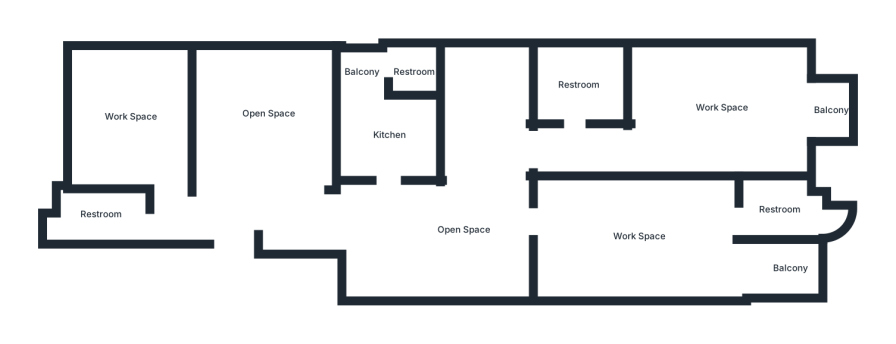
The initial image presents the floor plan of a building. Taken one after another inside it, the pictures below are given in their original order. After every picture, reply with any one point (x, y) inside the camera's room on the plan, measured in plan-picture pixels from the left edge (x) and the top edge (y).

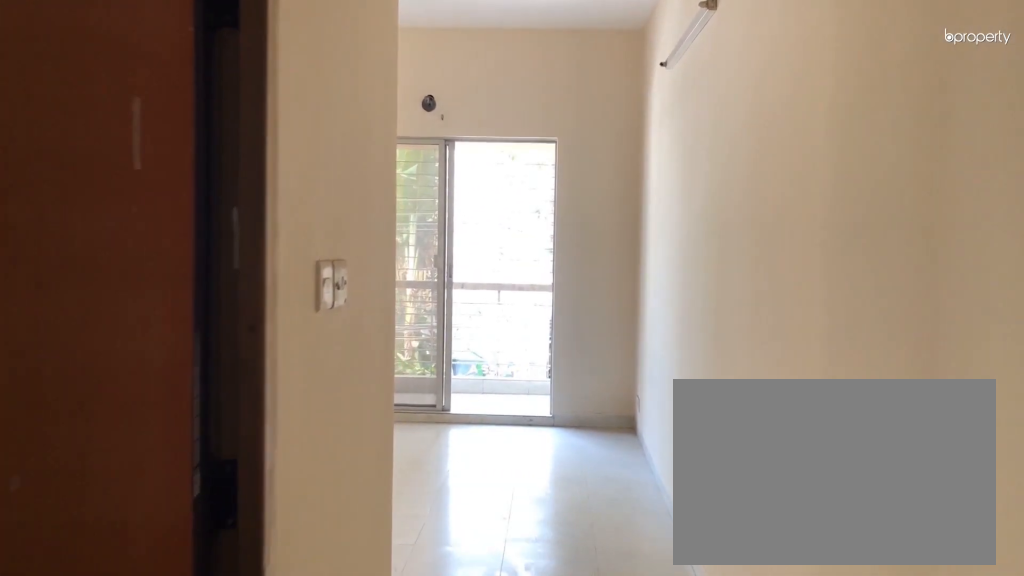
(561, 150)
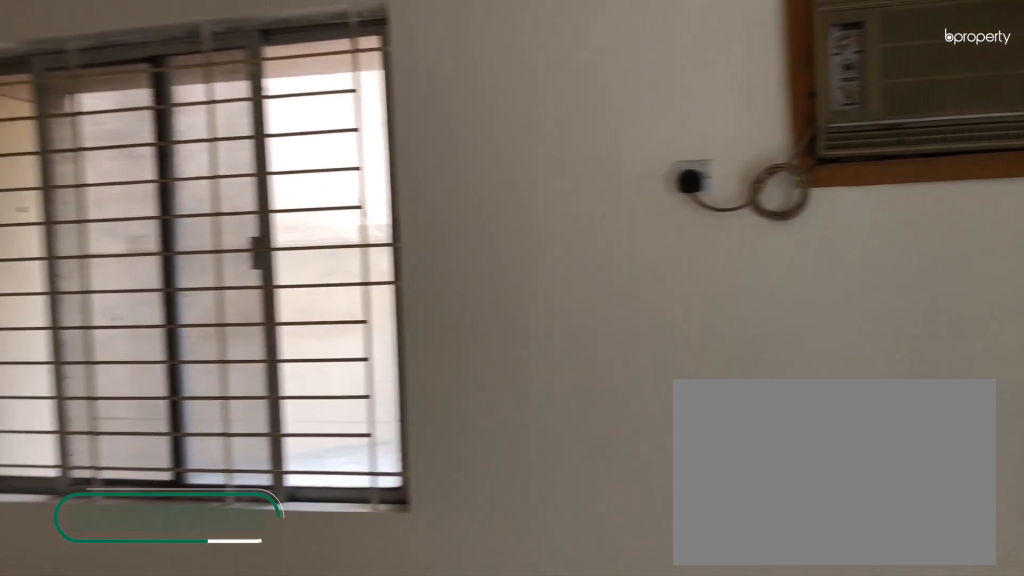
(721, 108)
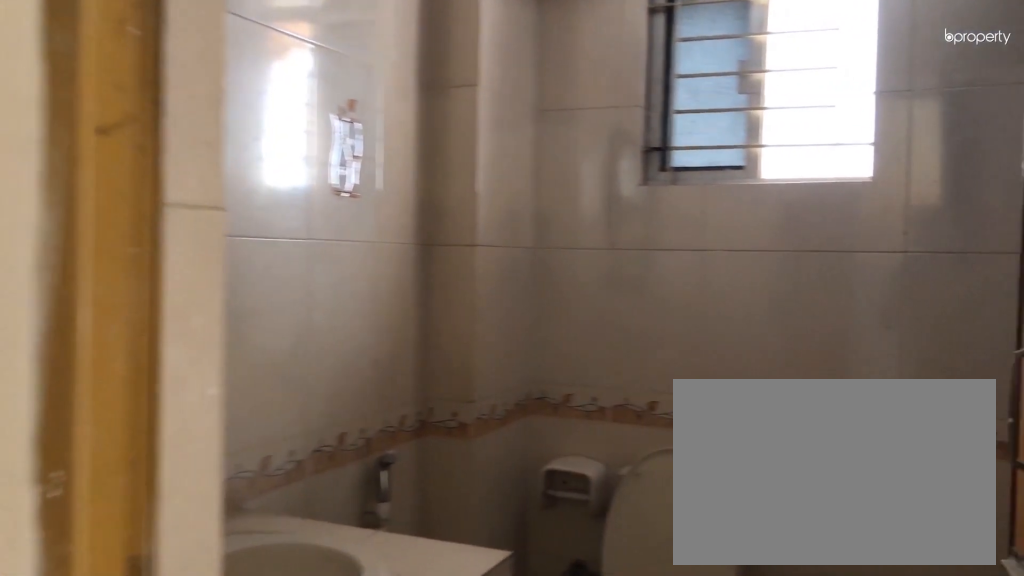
(578, 117)
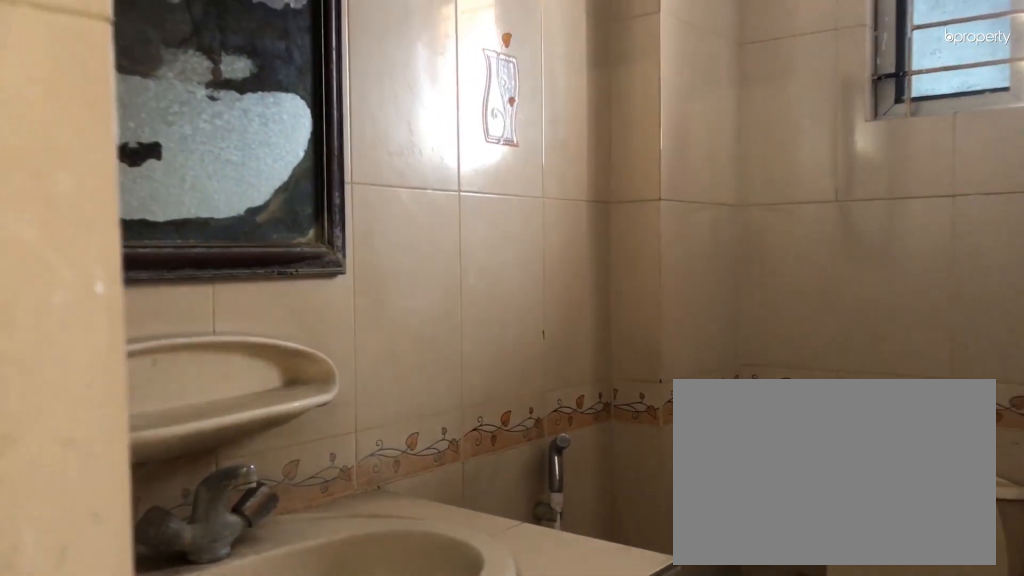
(579, 86)
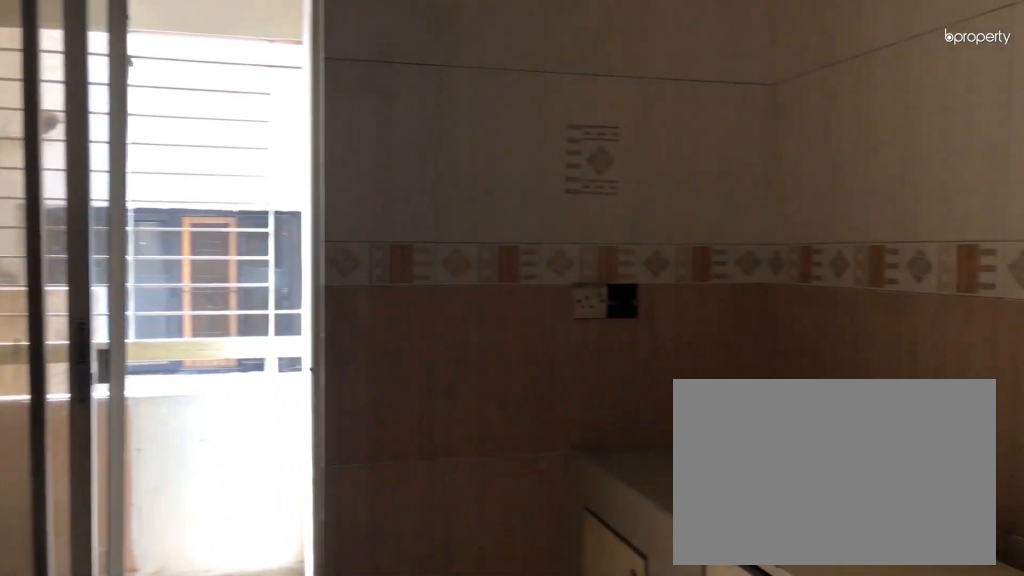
(389, 135)
